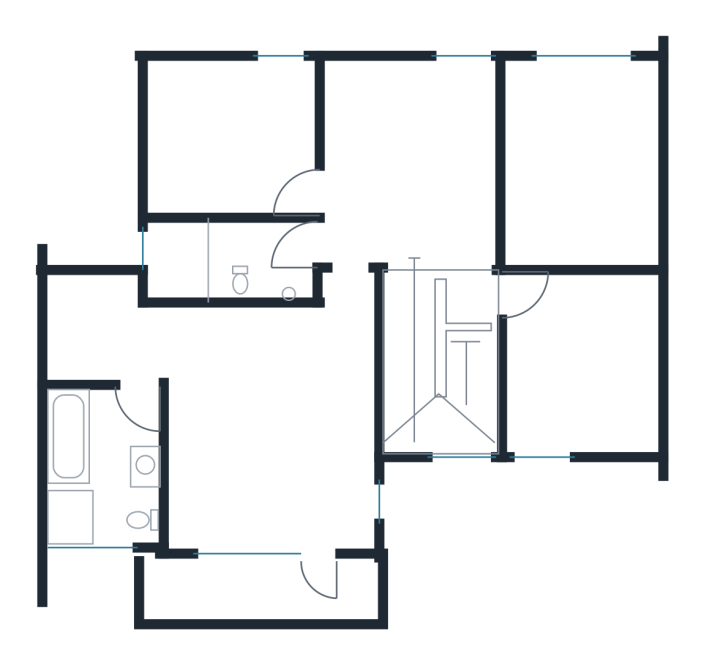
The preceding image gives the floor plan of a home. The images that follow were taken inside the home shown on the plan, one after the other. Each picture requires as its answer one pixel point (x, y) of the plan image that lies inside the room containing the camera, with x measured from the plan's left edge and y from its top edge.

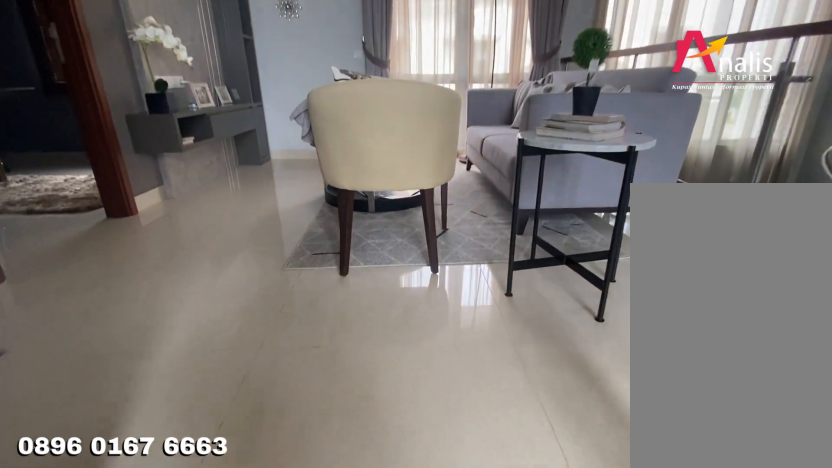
(412, 155)
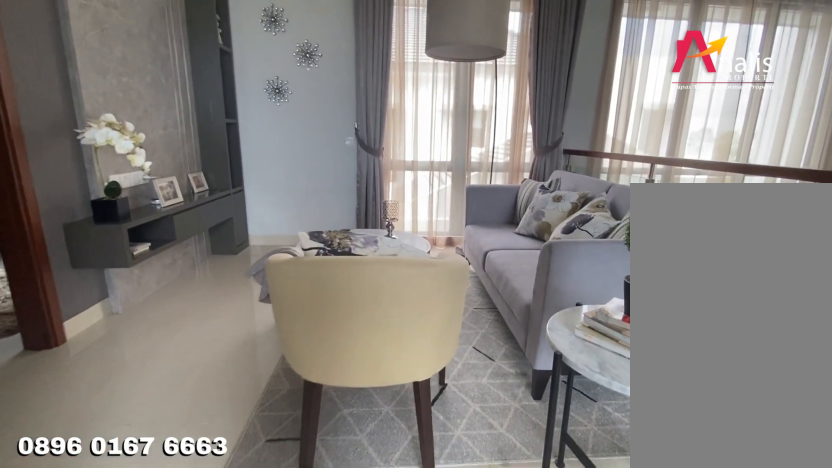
(412, 155)
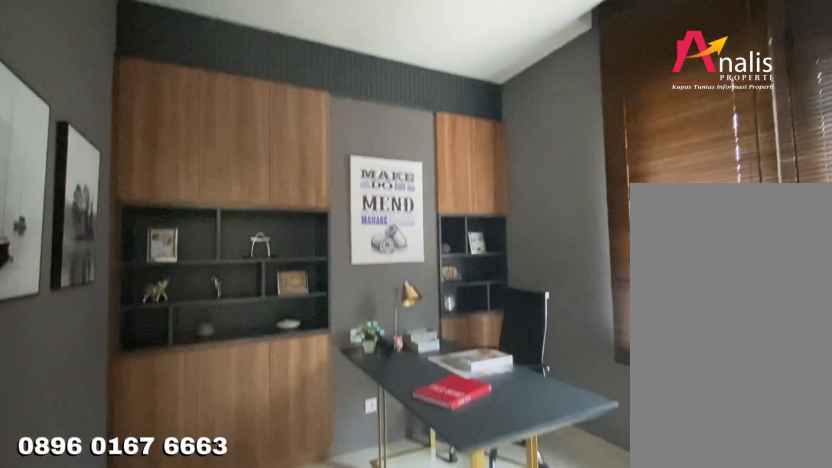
(229, 138)
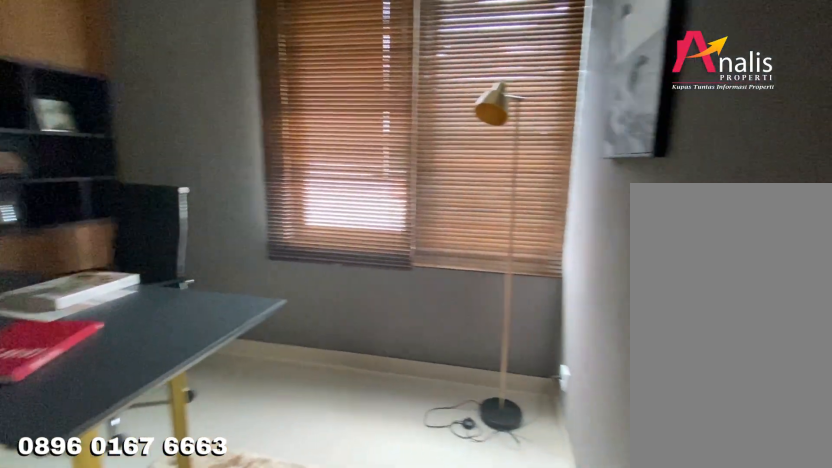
(229, 138)
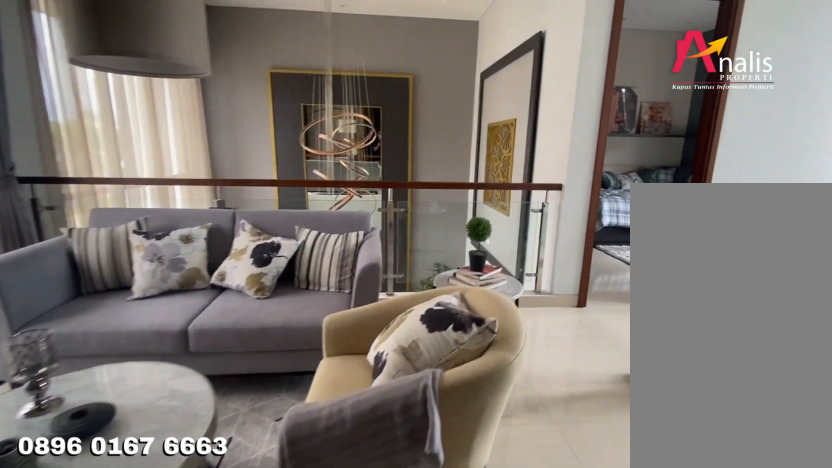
(412, 153)
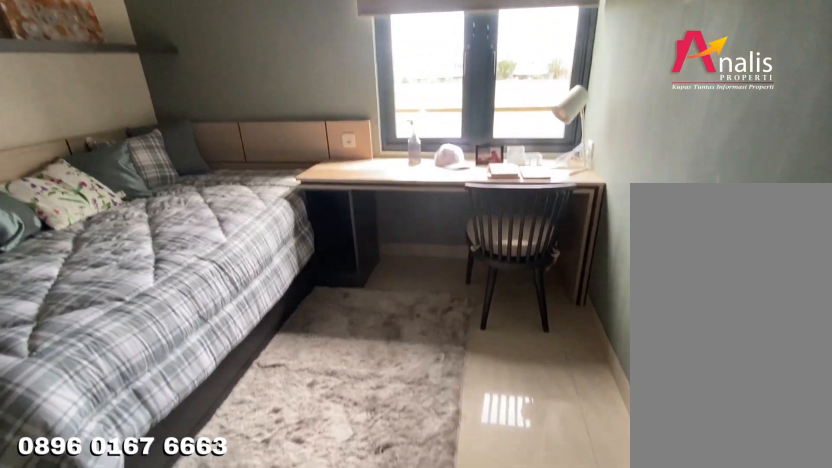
(582, 360)
